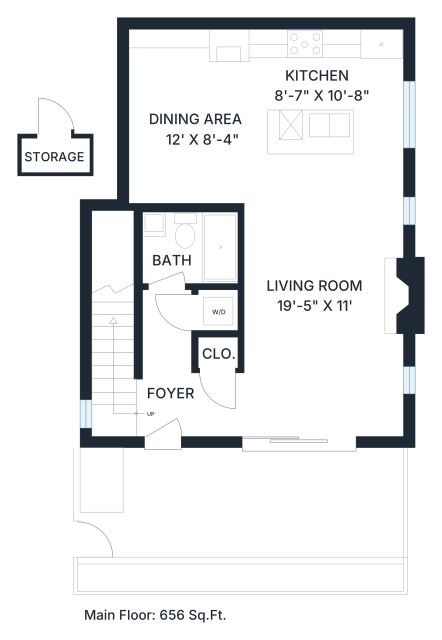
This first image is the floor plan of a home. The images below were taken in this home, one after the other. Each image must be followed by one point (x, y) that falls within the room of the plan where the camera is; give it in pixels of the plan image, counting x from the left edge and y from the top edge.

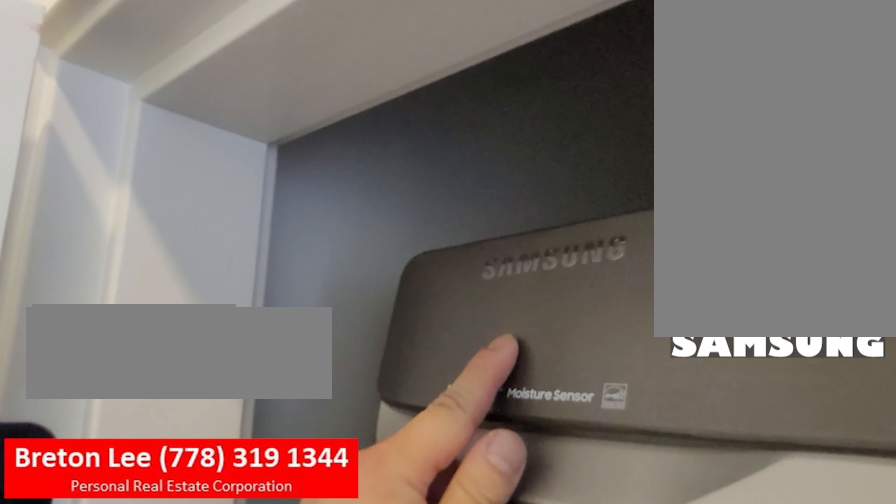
(219, 310)
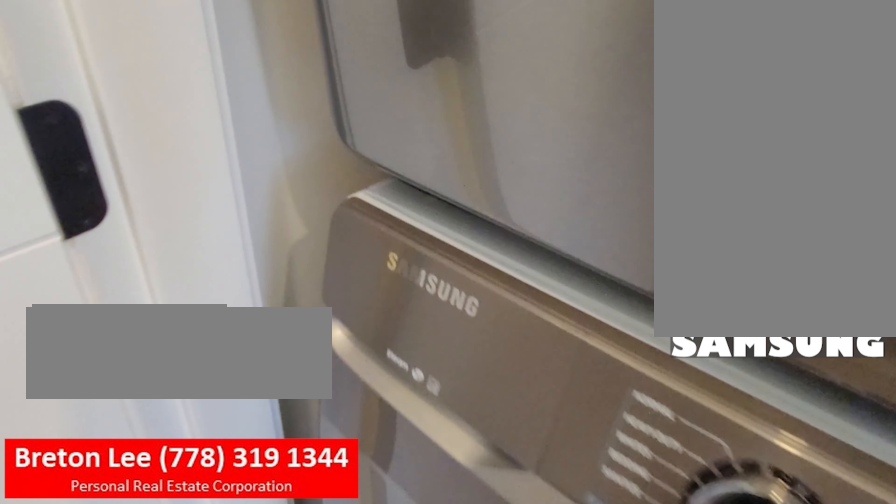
(219, 310)
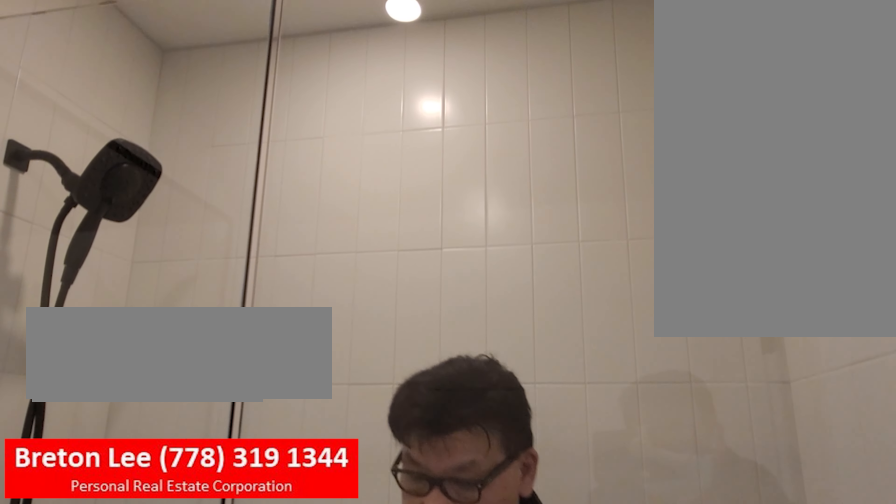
(173, 263)
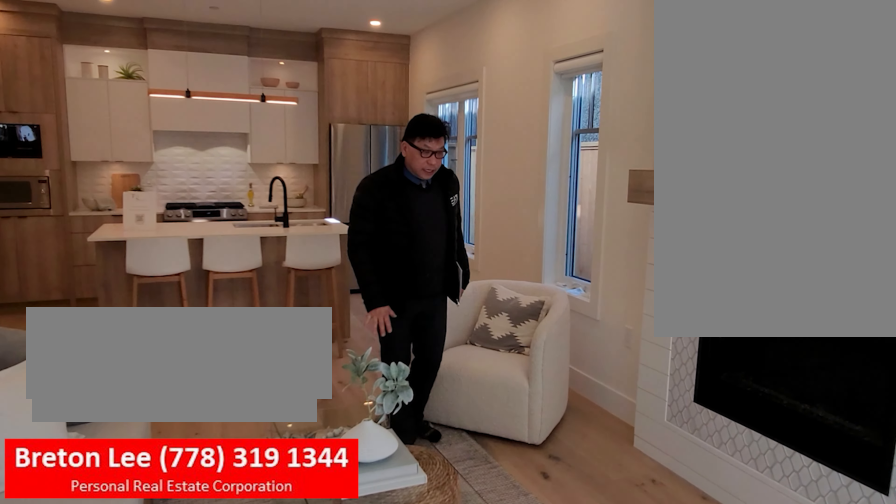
(311, 345)
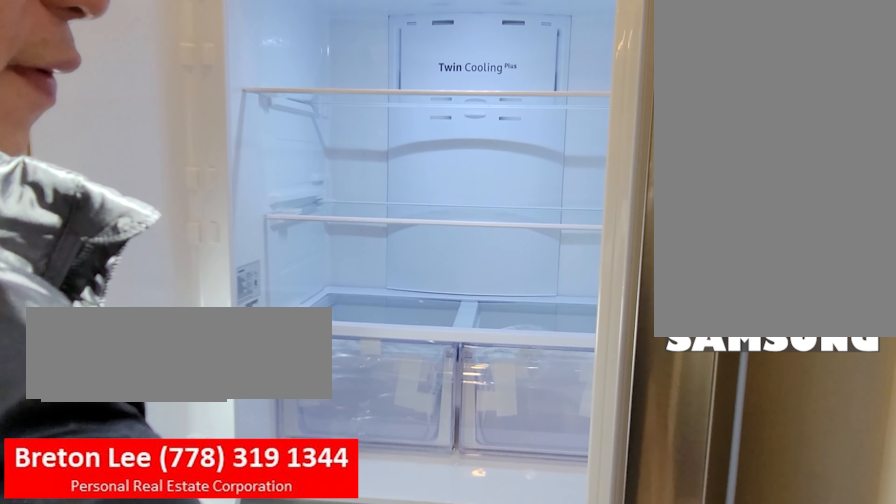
(378, 123)
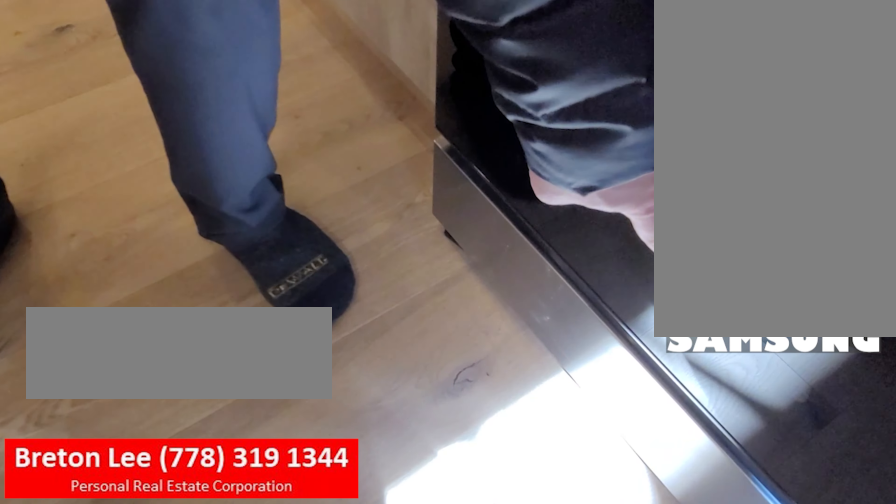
(378, 123)
